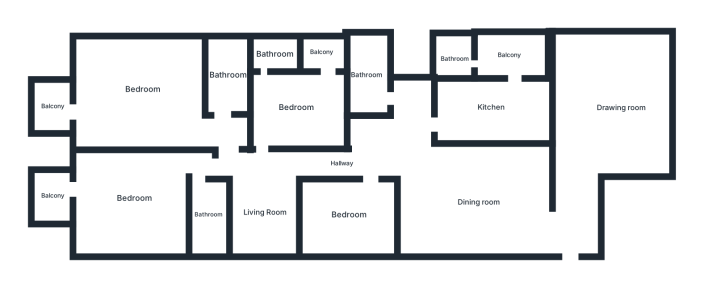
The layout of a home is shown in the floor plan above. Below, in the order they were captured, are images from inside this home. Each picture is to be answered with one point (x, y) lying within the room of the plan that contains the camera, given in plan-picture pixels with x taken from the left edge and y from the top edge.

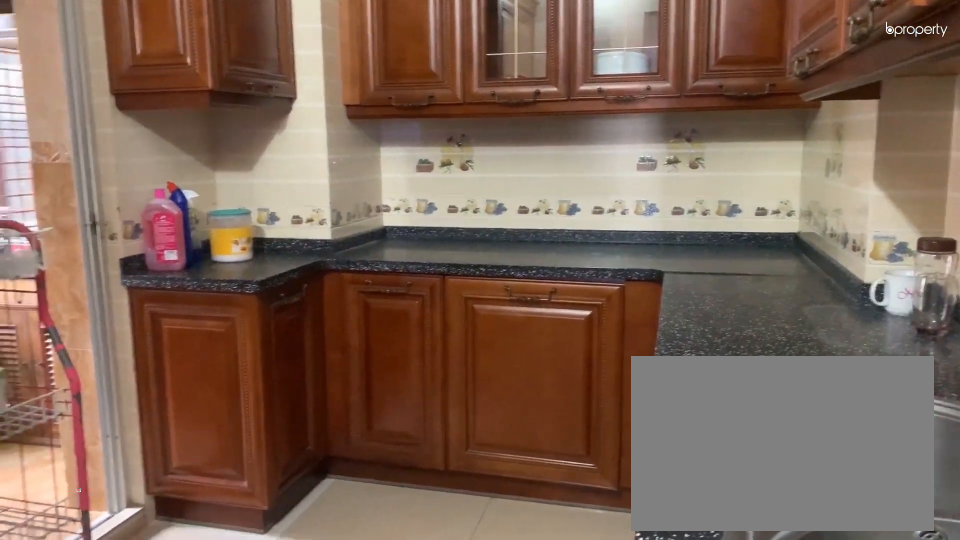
(488, 107)
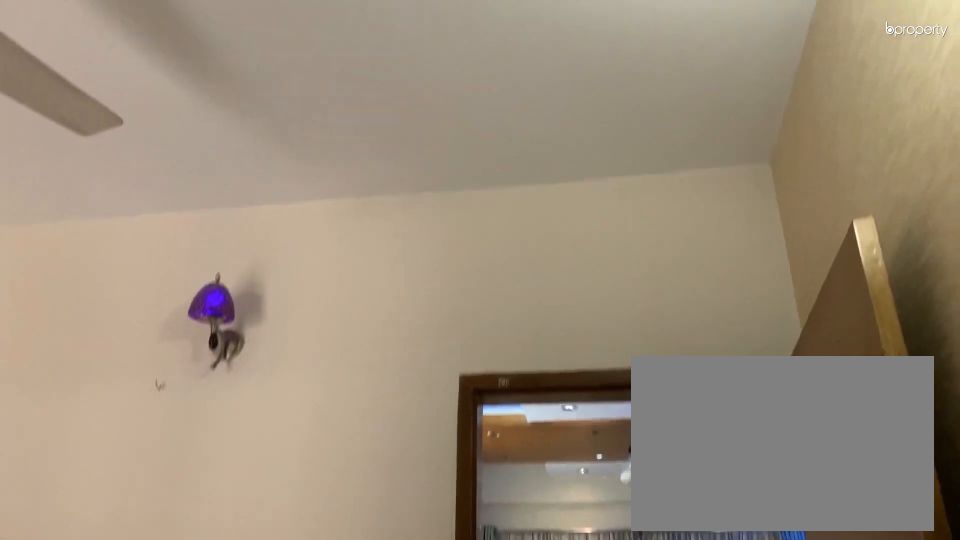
(297, 107)
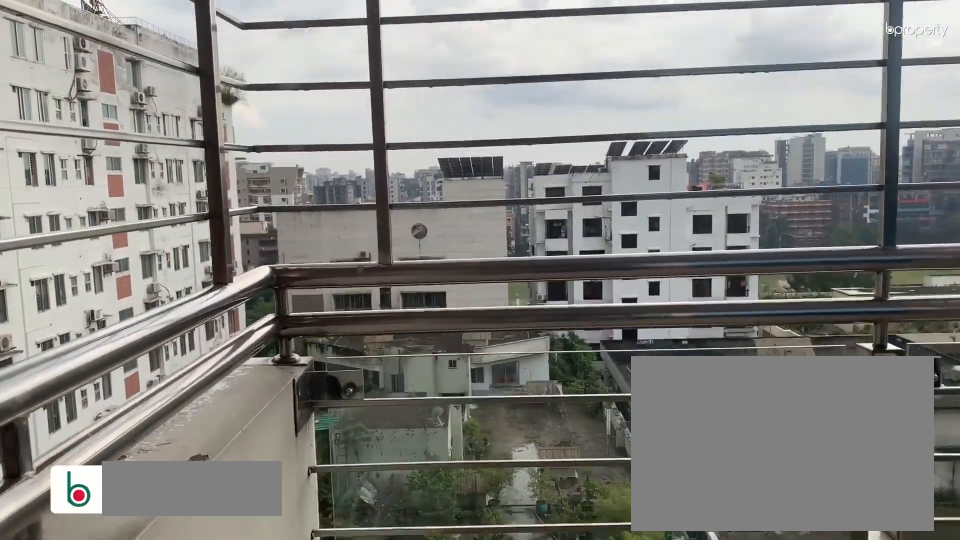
(51, 105)
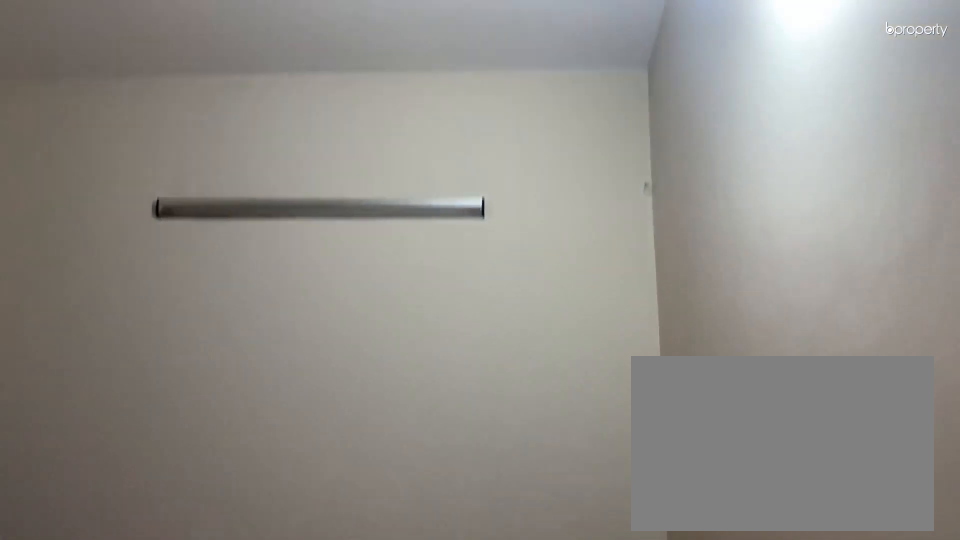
(349, 214)
